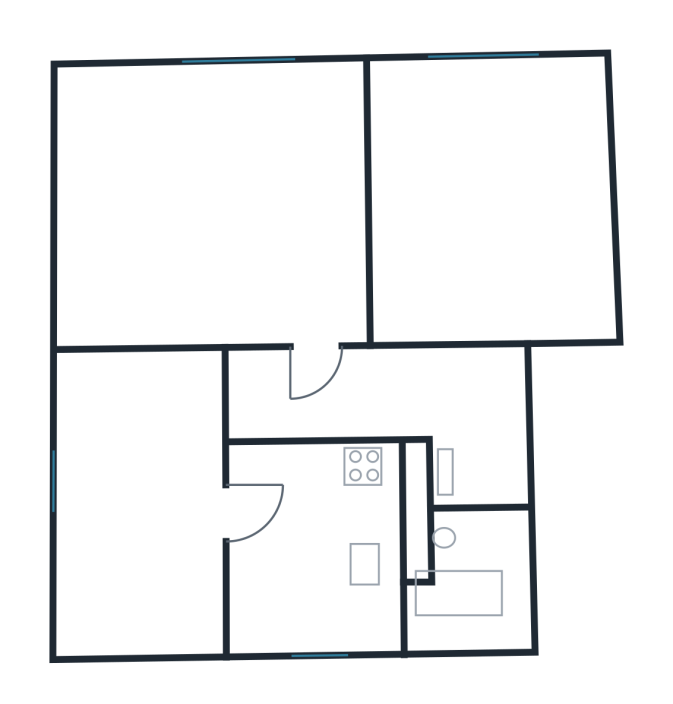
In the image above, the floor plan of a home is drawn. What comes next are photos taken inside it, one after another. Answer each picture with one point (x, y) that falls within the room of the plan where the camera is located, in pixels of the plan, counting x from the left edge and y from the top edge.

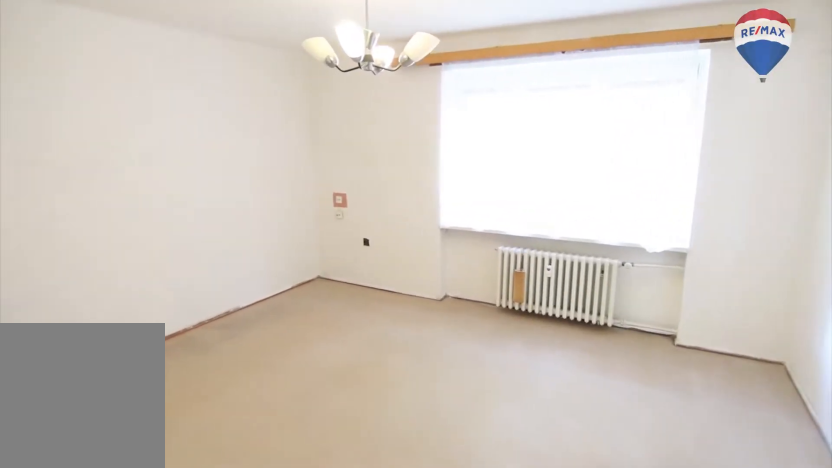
(231, 232)
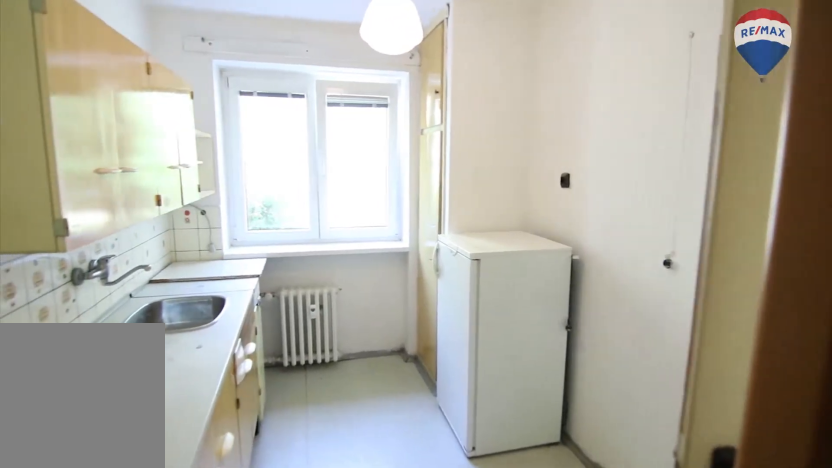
(293, 564)
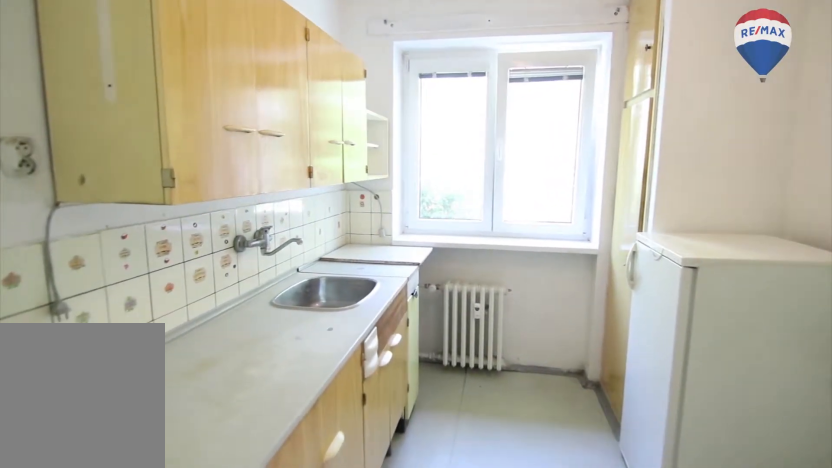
(293, 564)
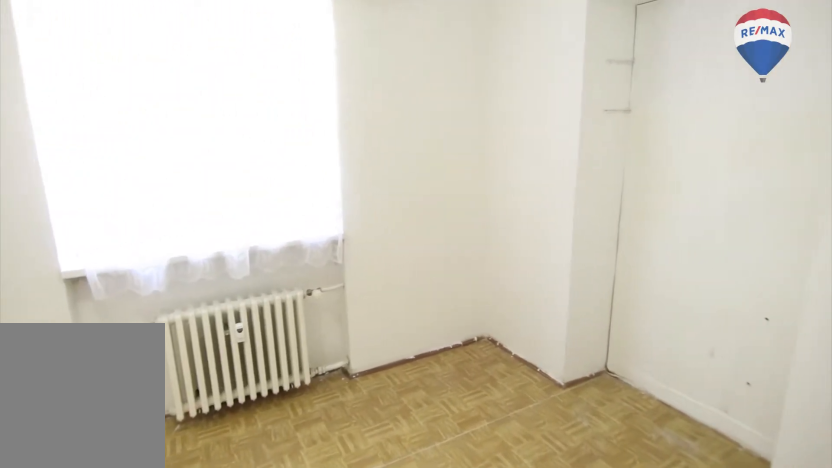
(153, 477)
